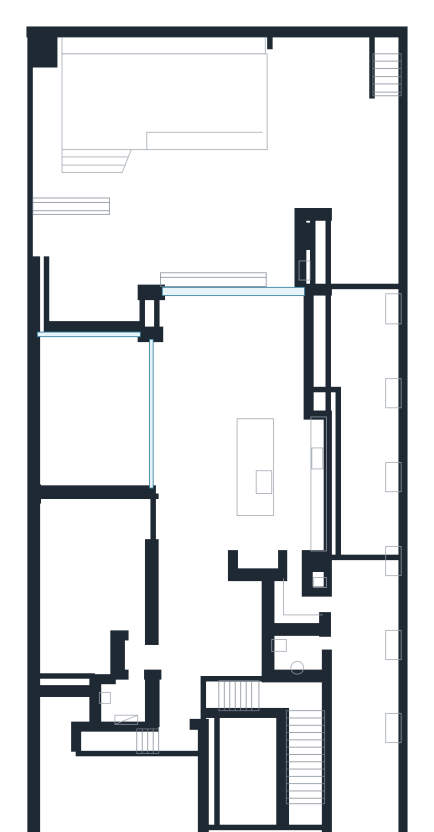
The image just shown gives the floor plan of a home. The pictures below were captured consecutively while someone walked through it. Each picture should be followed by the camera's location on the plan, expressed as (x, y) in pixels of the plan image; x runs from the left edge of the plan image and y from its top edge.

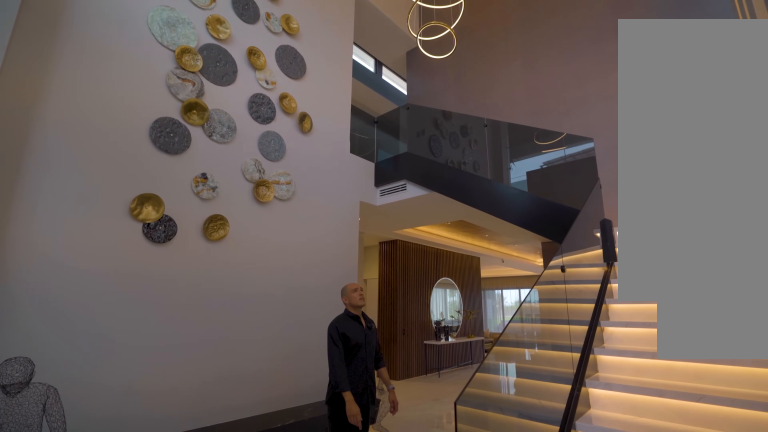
(264, 800)
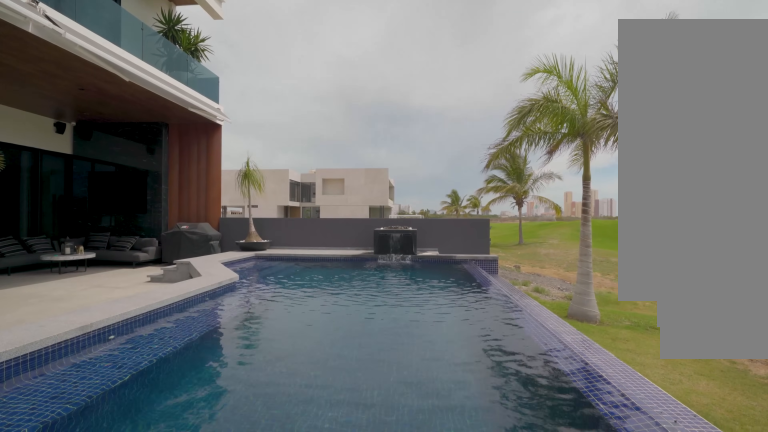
(299, 105)
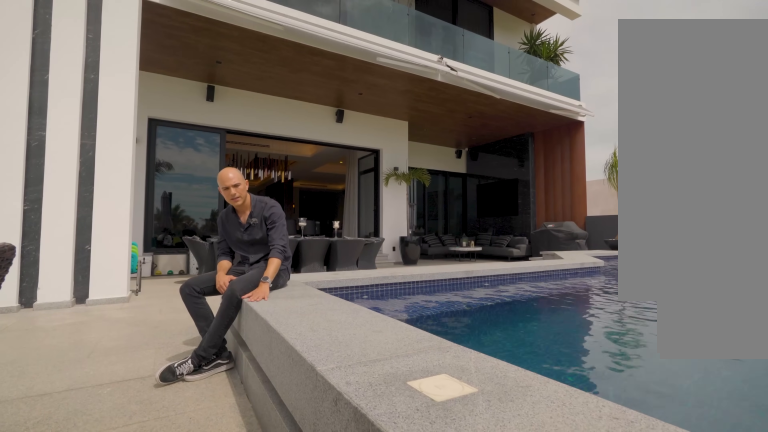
(300, 105)
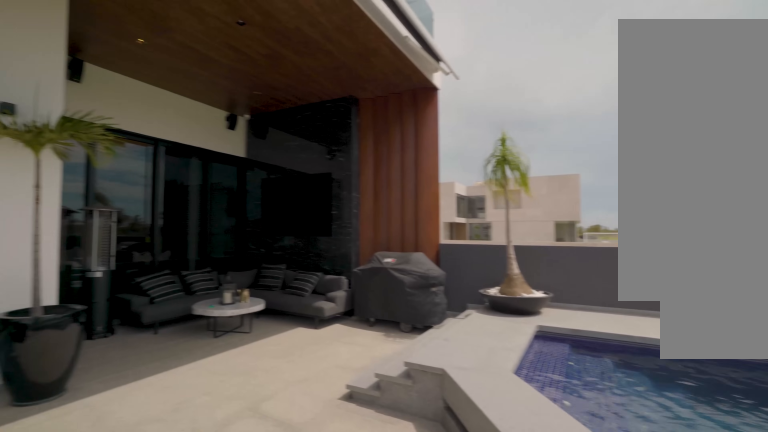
(165, 180)
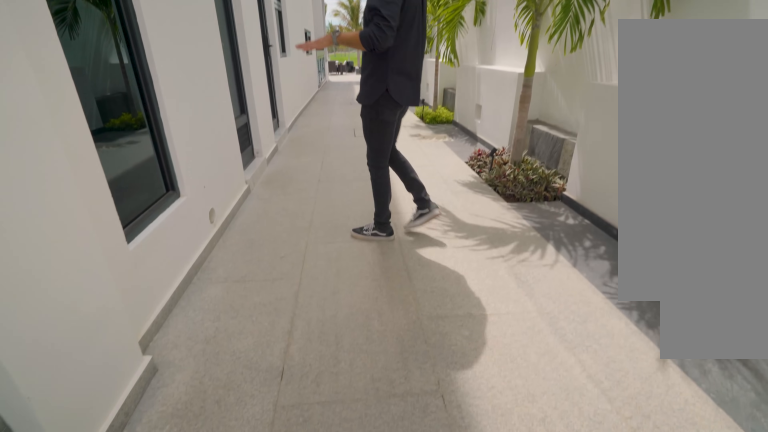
(359, 762)
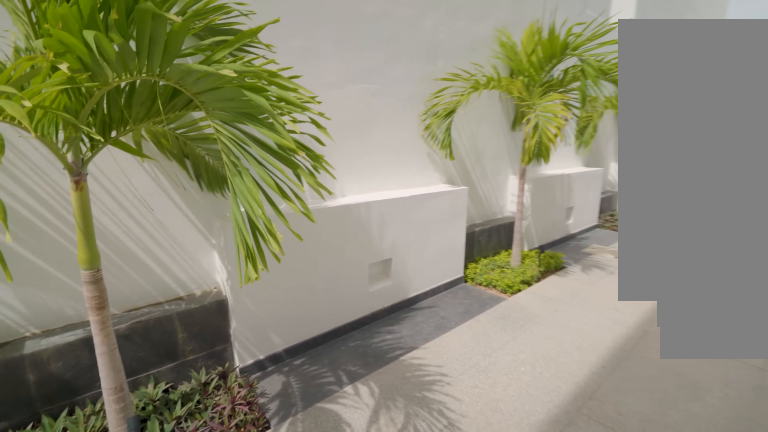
(367, 603)
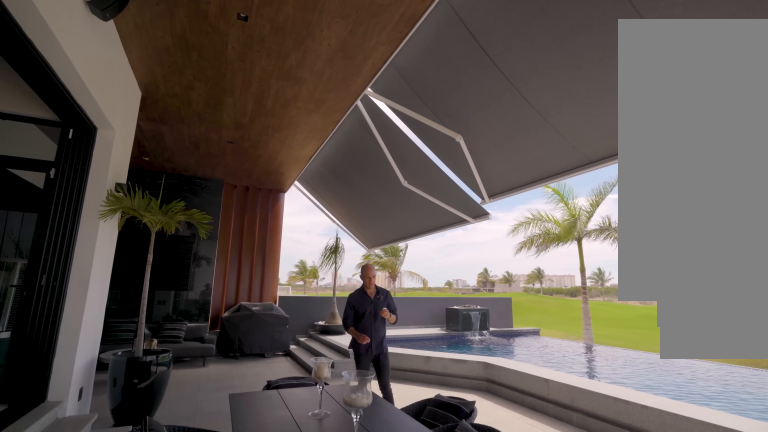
(290, 212)
